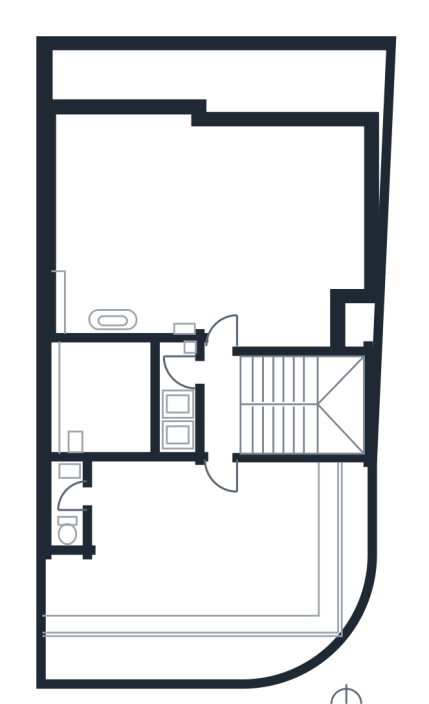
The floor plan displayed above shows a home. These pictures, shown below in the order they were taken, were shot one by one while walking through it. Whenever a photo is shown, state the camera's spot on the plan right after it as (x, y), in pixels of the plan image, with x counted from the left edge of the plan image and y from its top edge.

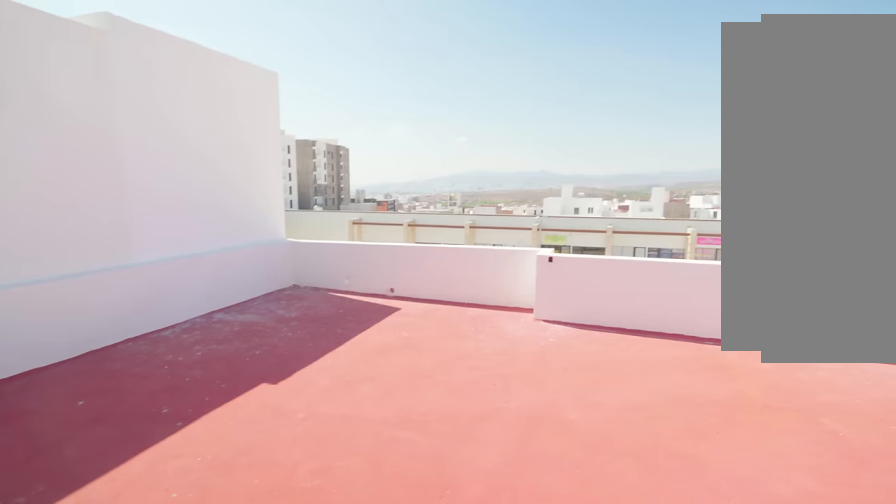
(225, 324)
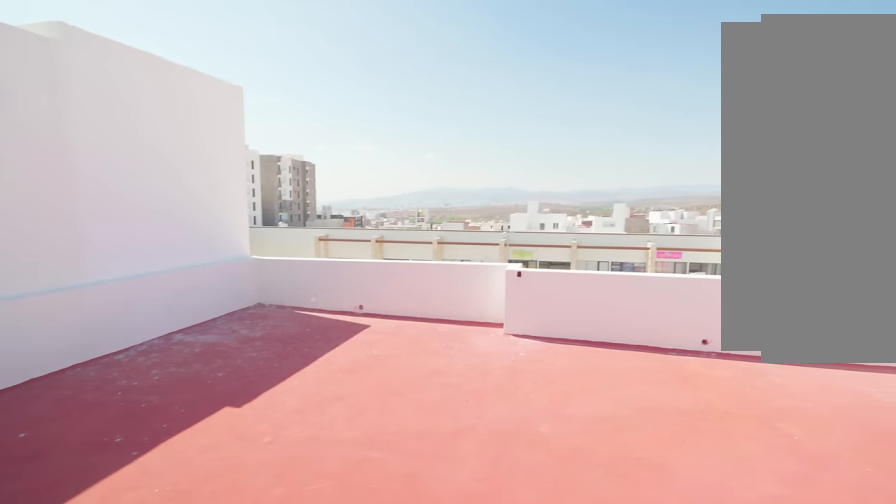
(225, 323)
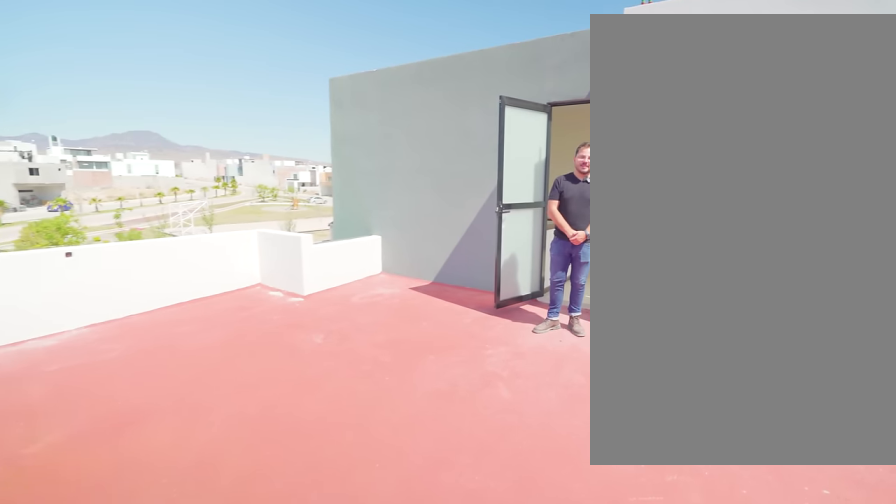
(89, 144)
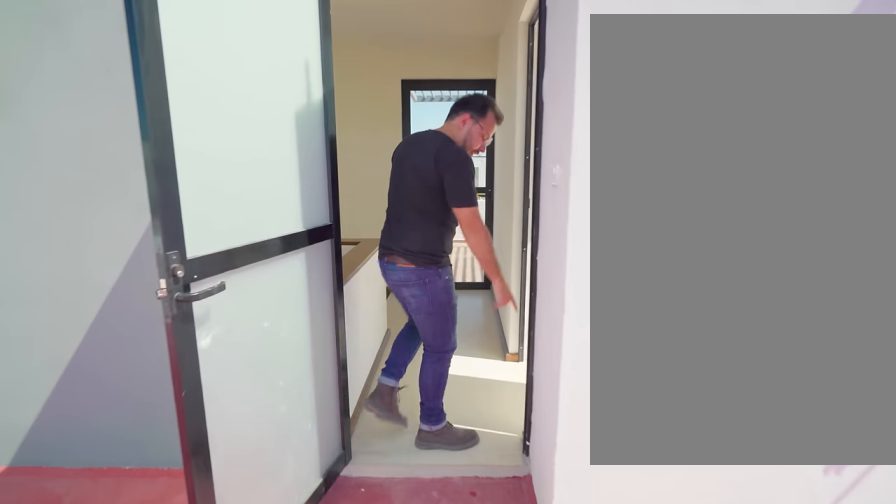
(225, 239)
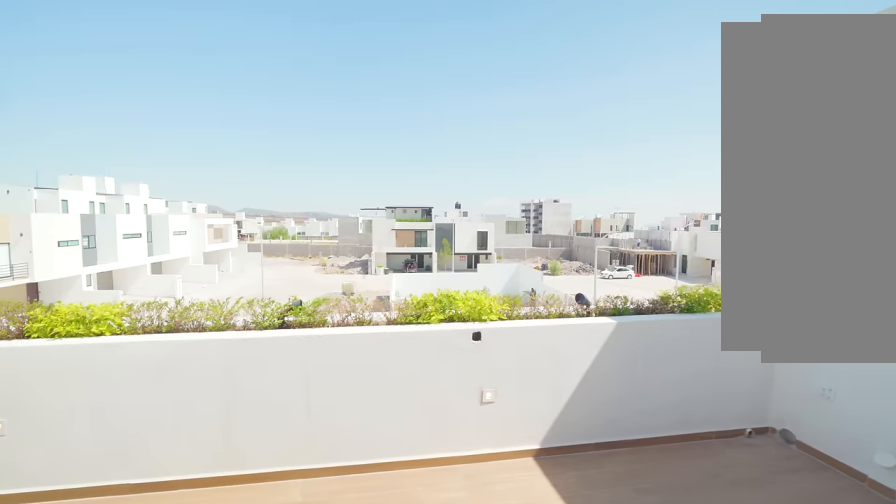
(228, 527)
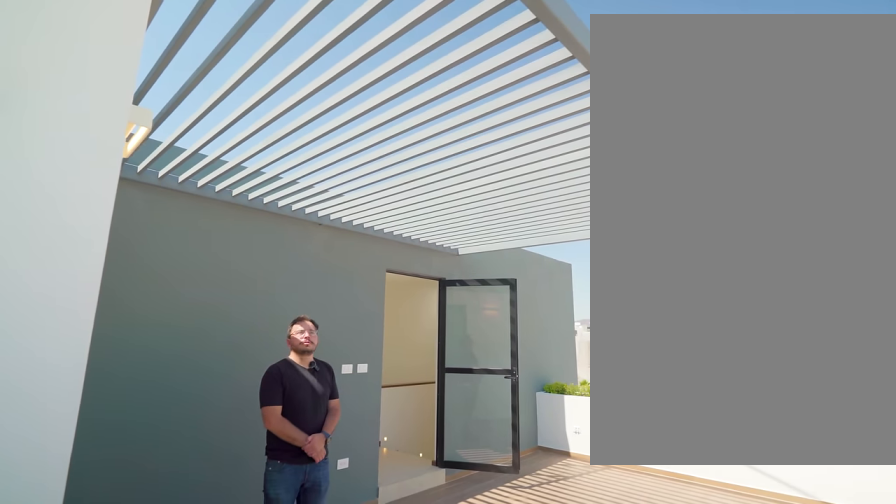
(68, 612)
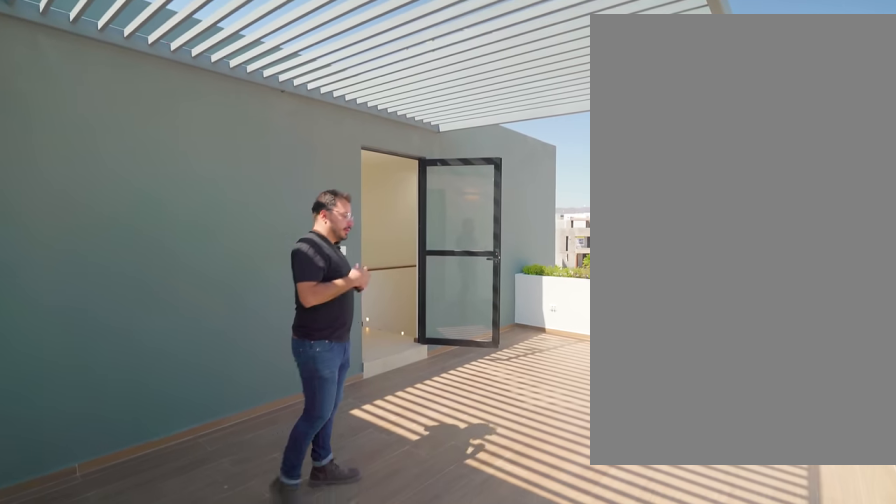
(69, 612)
